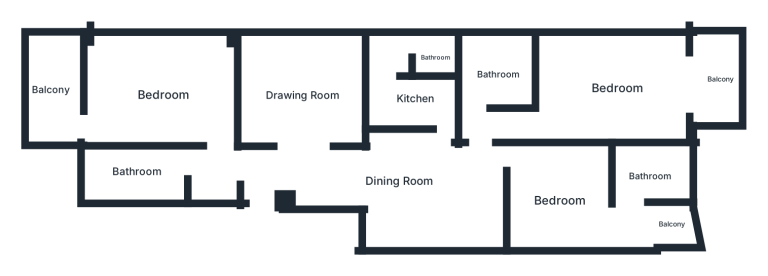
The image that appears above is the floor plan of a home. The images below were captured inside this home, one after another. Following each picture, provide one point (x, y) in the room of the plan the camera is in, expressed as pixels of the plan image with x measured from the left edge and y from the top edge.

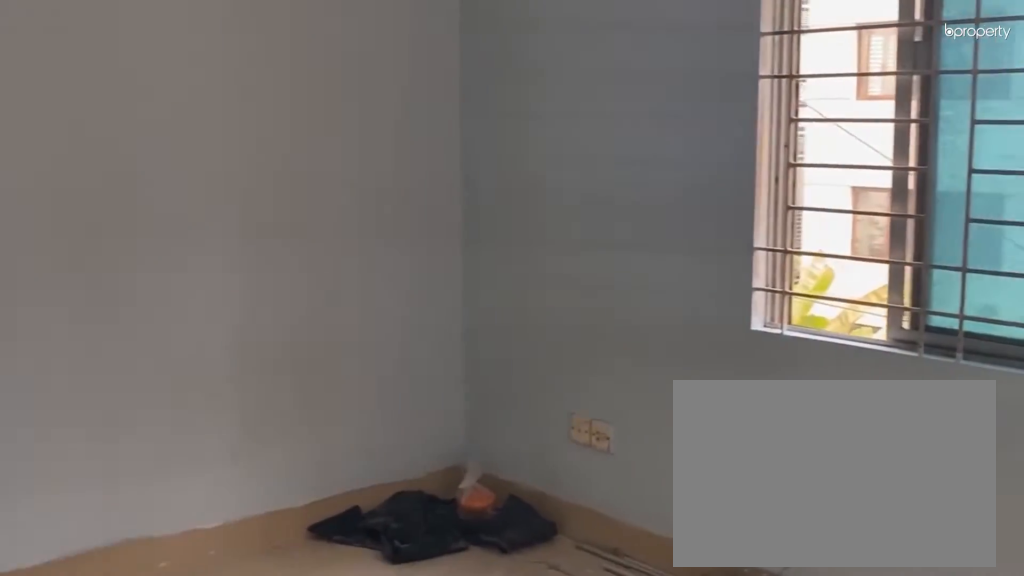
(615, 87)
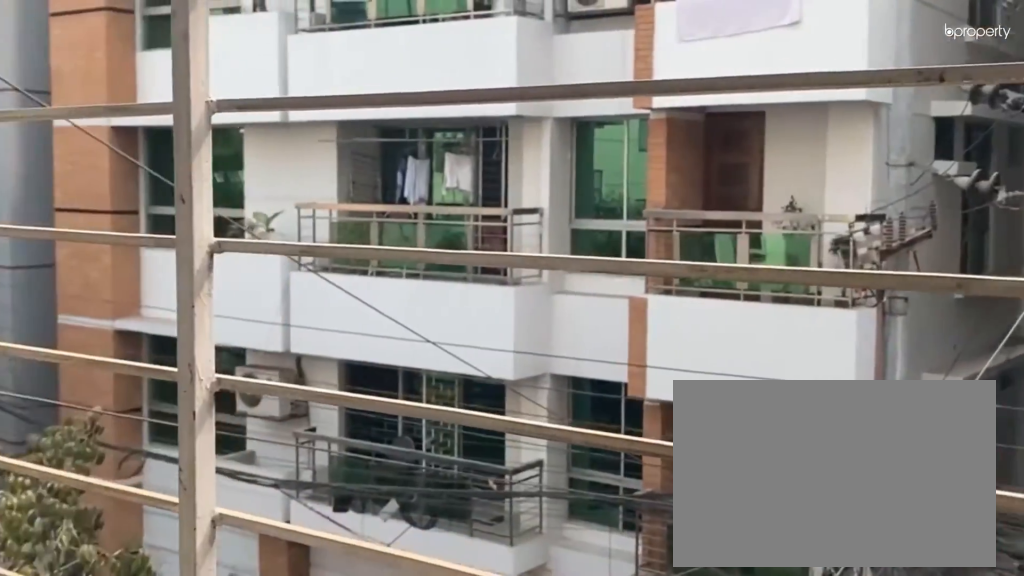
(718, 77)
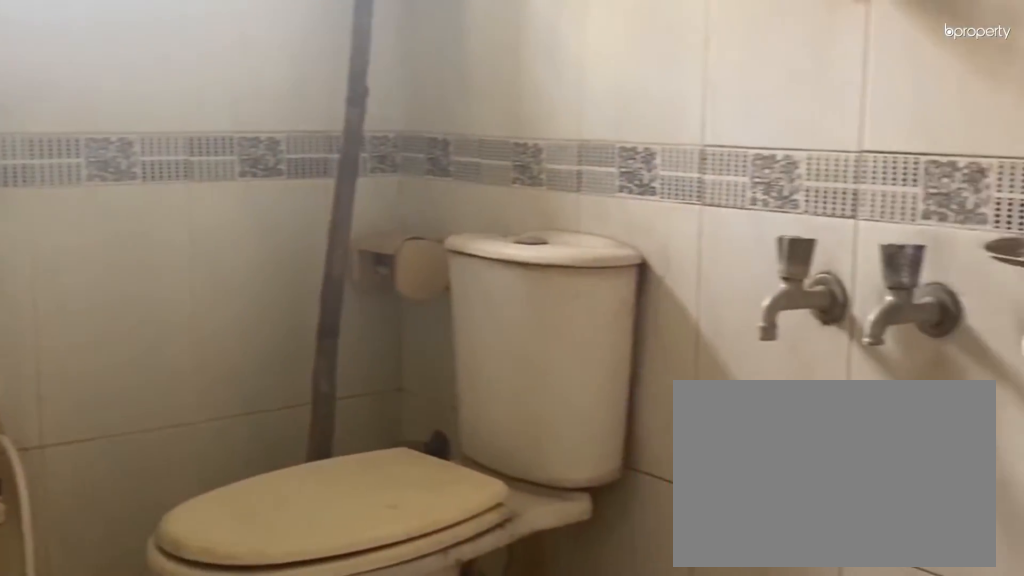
(498, 74)
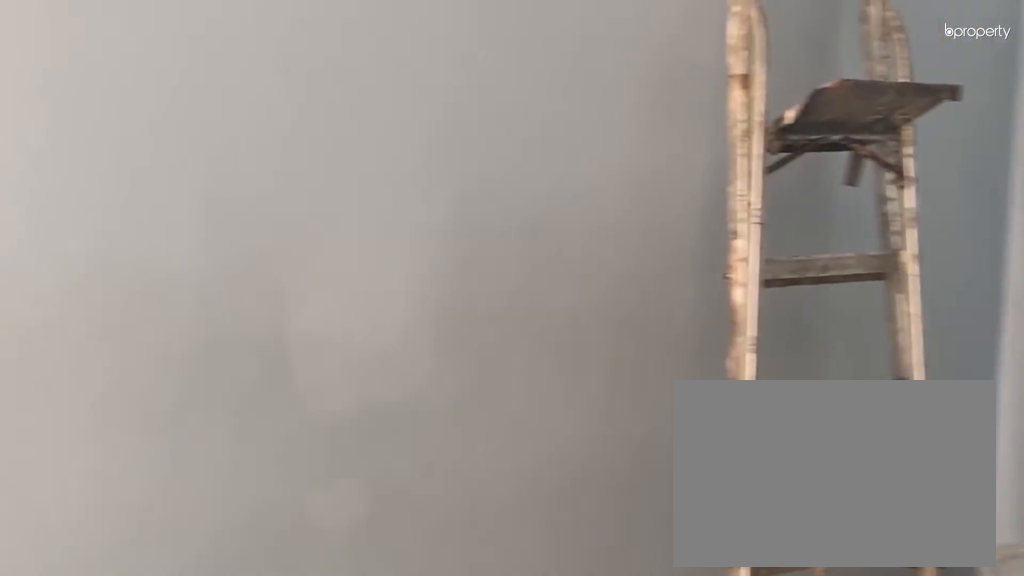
(561, 202)
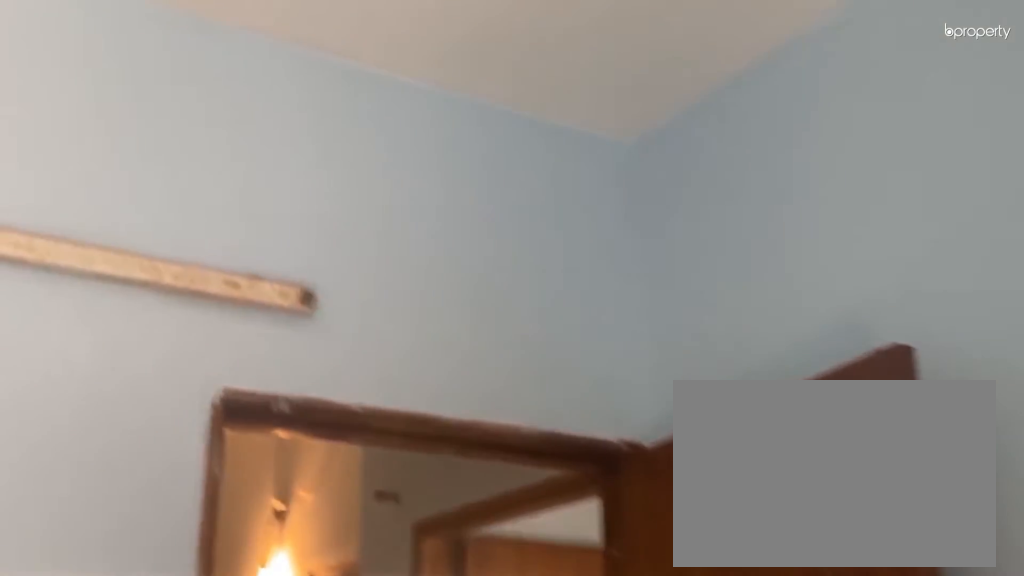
(561, 201)
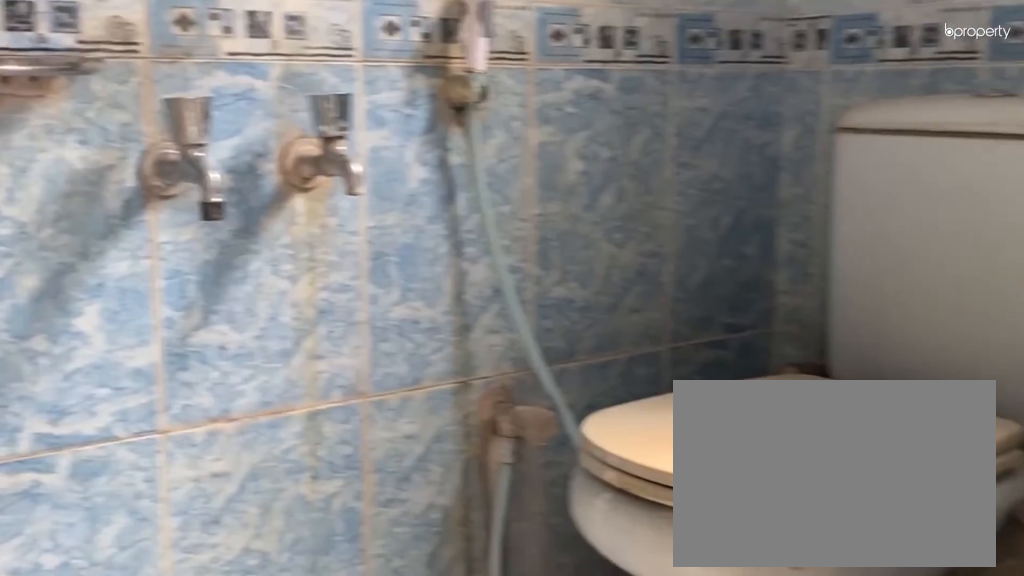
(650, 177)
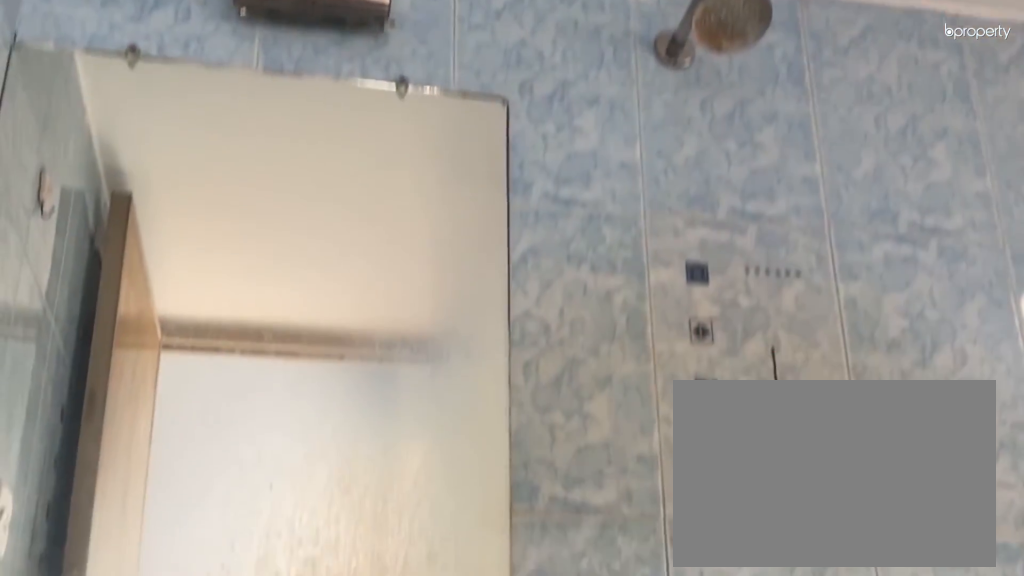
(650, 177)
